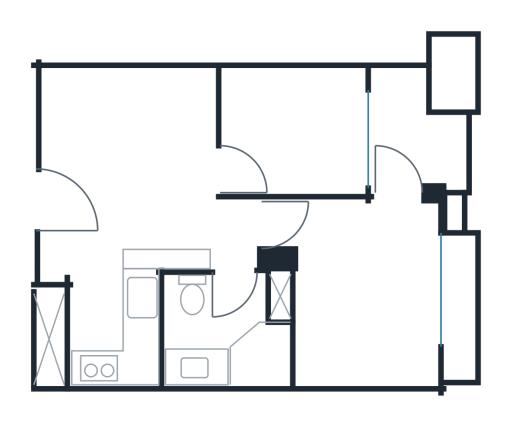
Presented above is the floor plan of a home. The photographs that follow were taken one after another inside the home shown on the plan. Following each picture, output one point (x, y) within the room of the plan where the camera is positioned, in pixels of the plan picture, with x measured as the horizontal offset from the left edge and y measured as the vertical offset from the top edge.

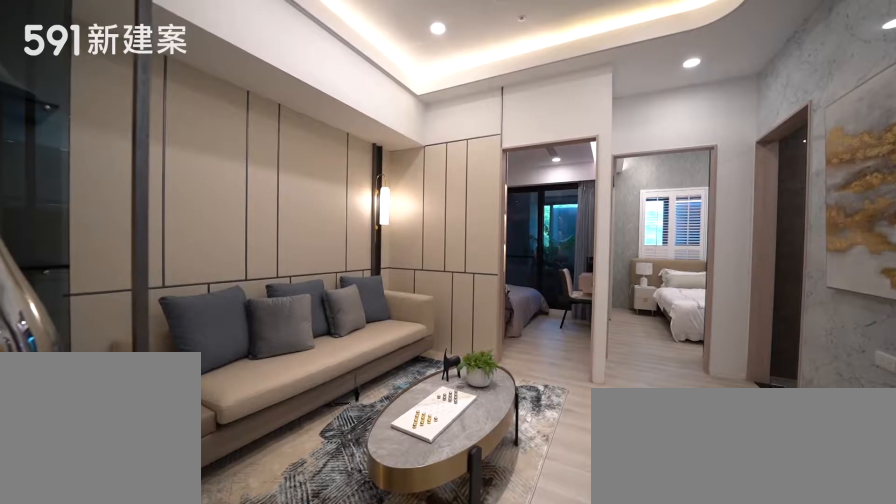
(130, 148)
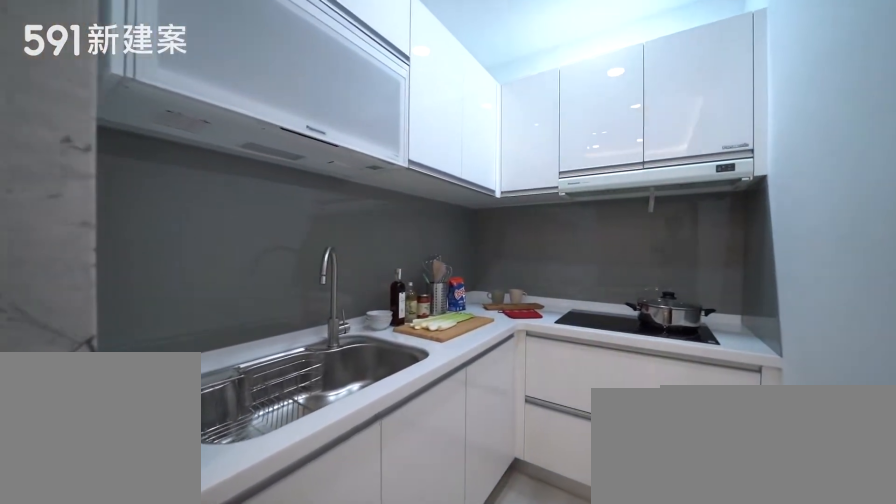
(108, 304)
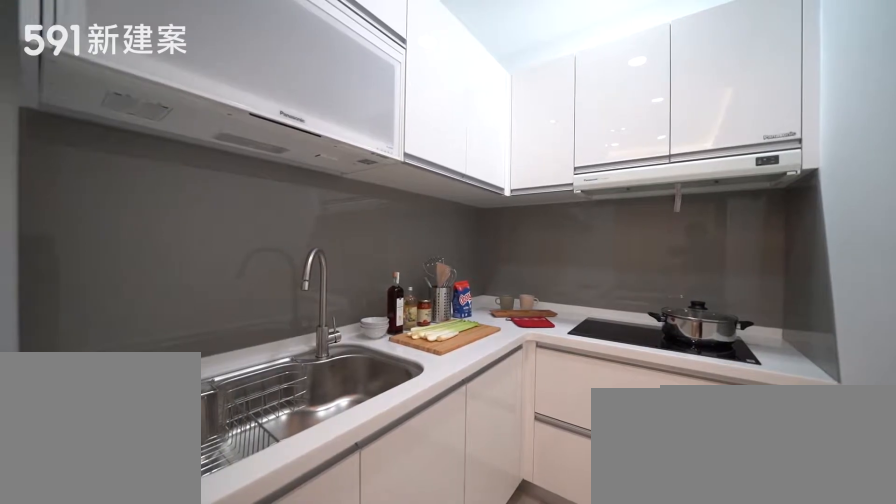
(108, 304)
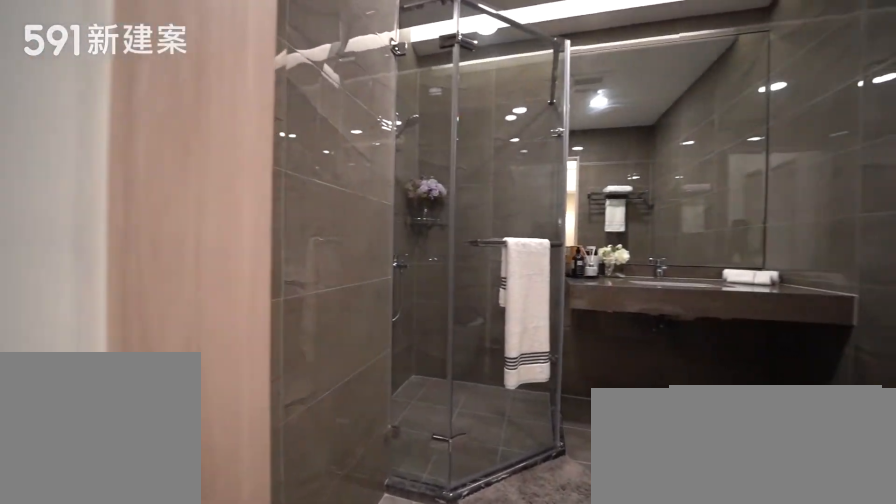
(227, 330)
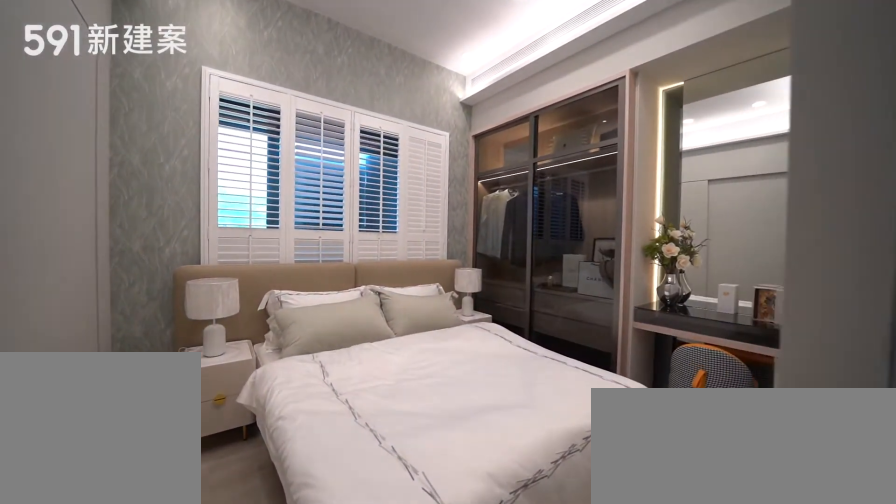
(365, 295)
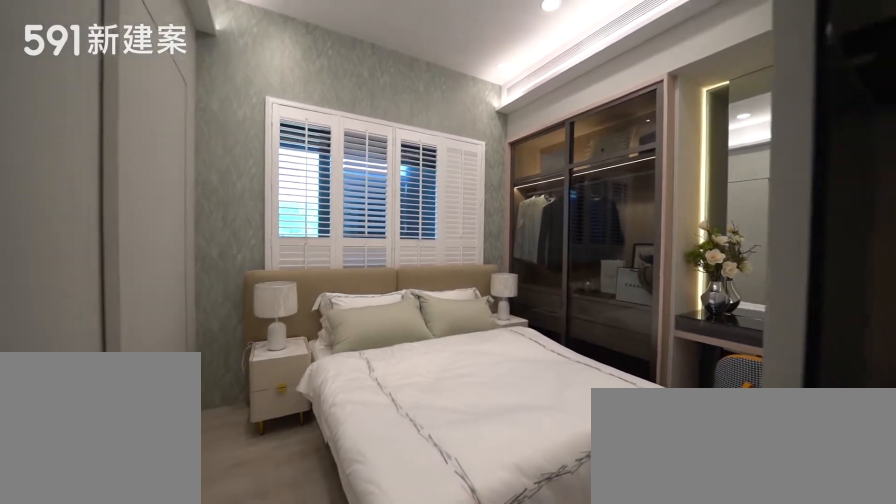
(365, 295)
